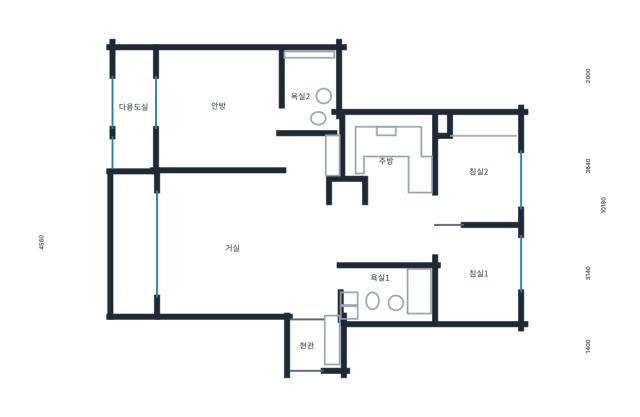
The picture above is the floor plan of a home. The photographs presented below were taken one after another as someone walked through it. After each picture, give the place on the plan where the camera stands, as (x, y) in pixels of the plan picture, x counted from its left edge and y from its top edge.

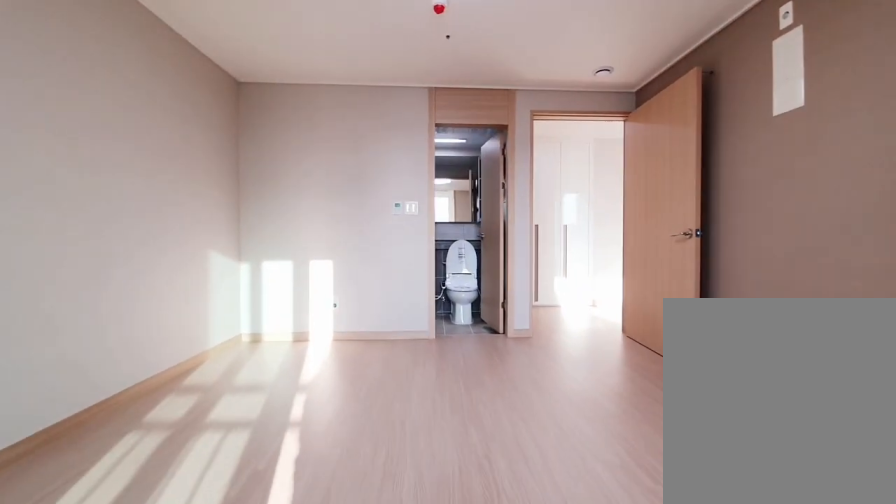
(209, 134)
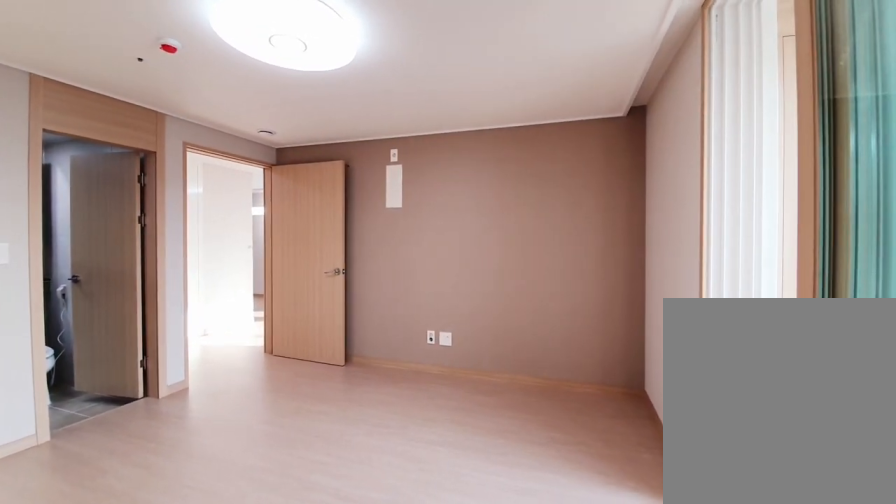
(208, 134)
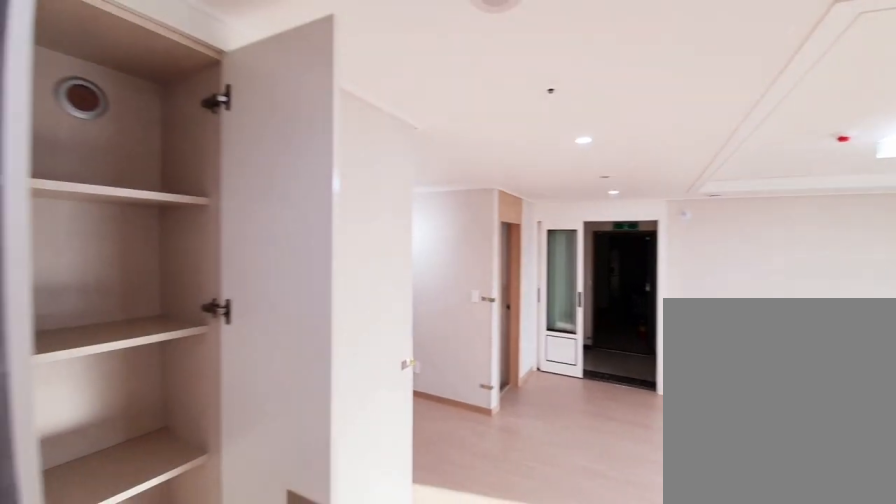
(303, 165)
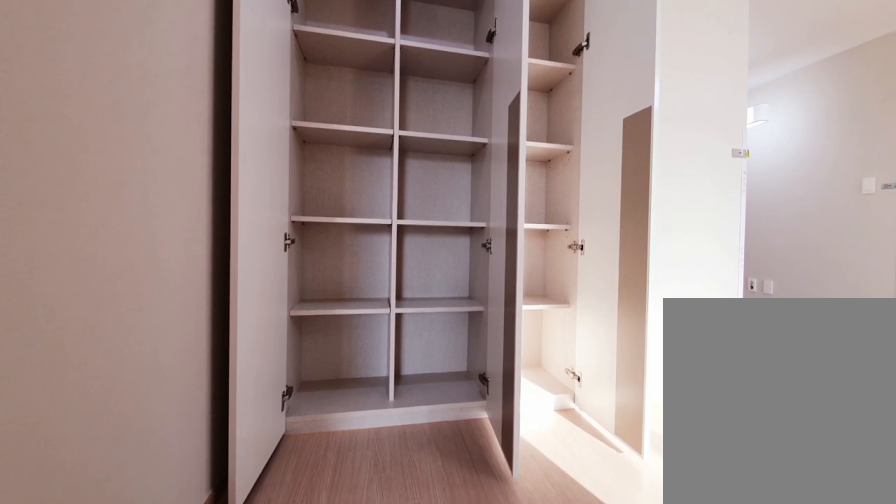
(303, 165)
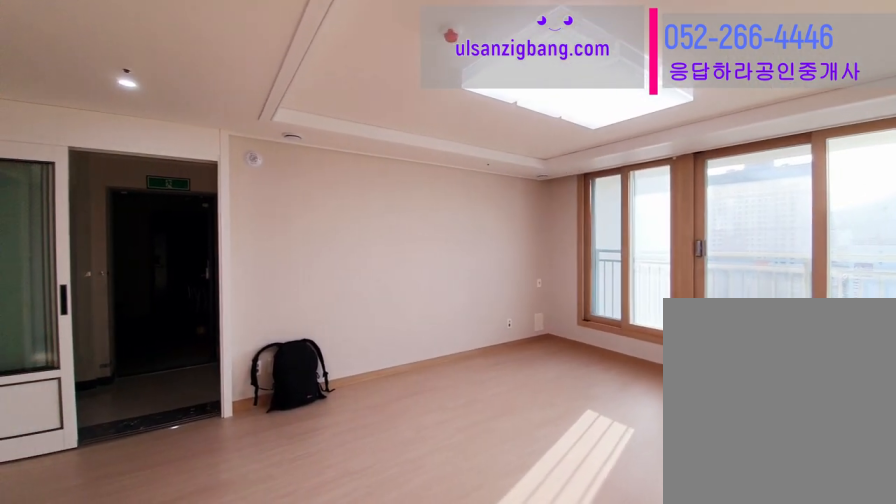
(311, 218)
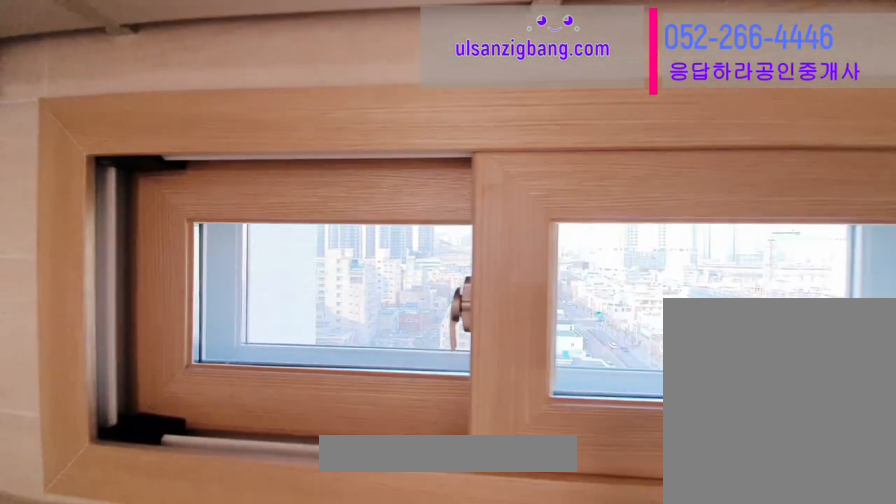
(391, 168)
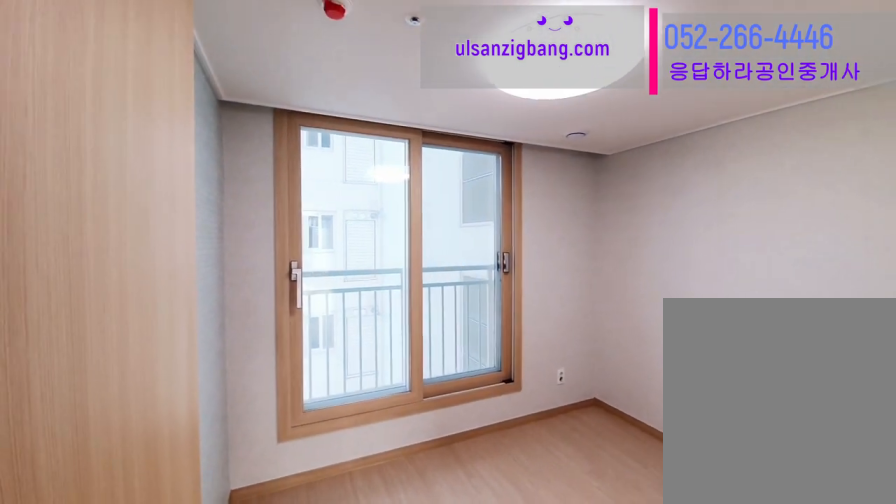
(482, 271)
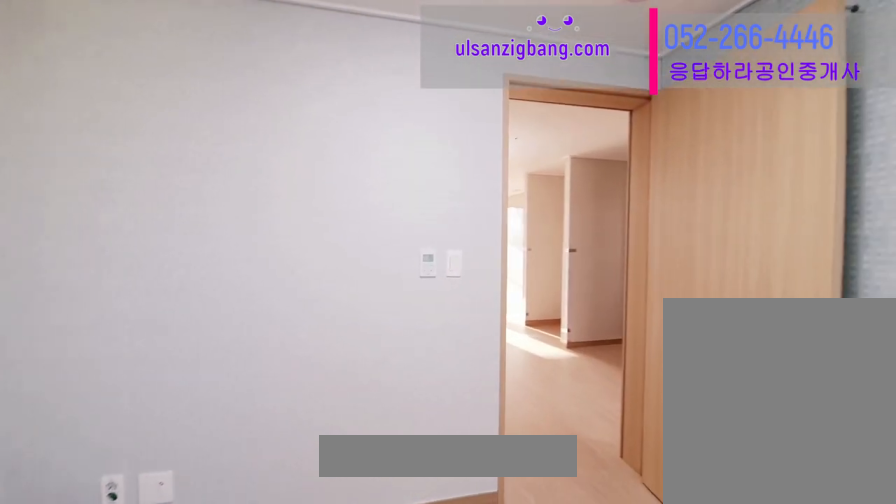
(483, 271)
